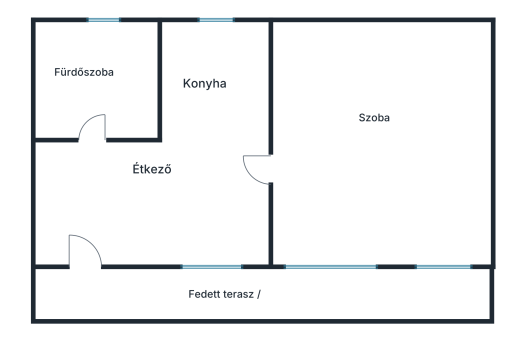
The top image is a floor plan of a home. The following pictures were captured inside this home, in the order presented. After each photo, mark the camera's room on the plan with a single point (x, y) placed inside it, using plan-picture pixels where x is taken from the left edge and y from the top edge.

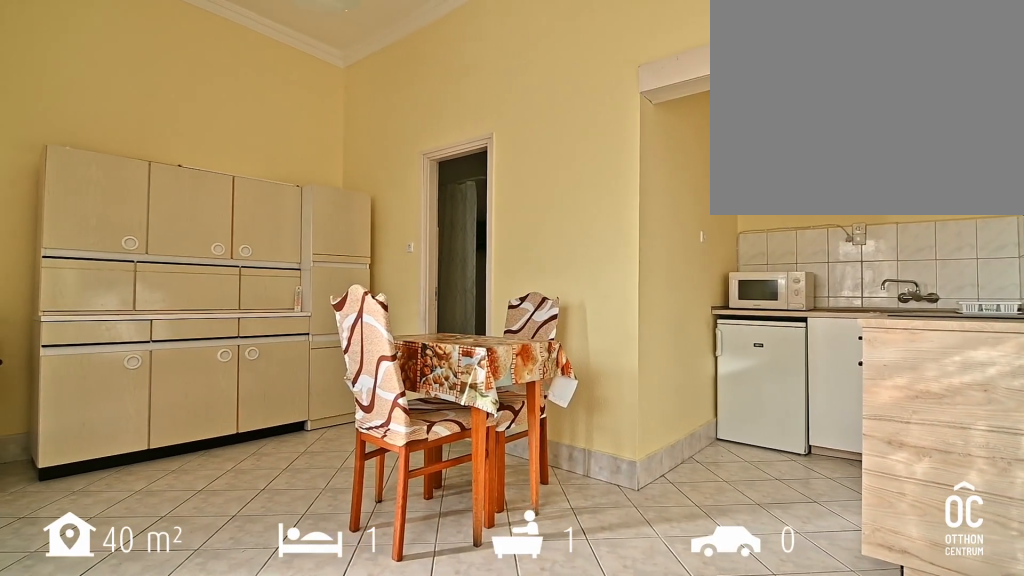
(168, 196)
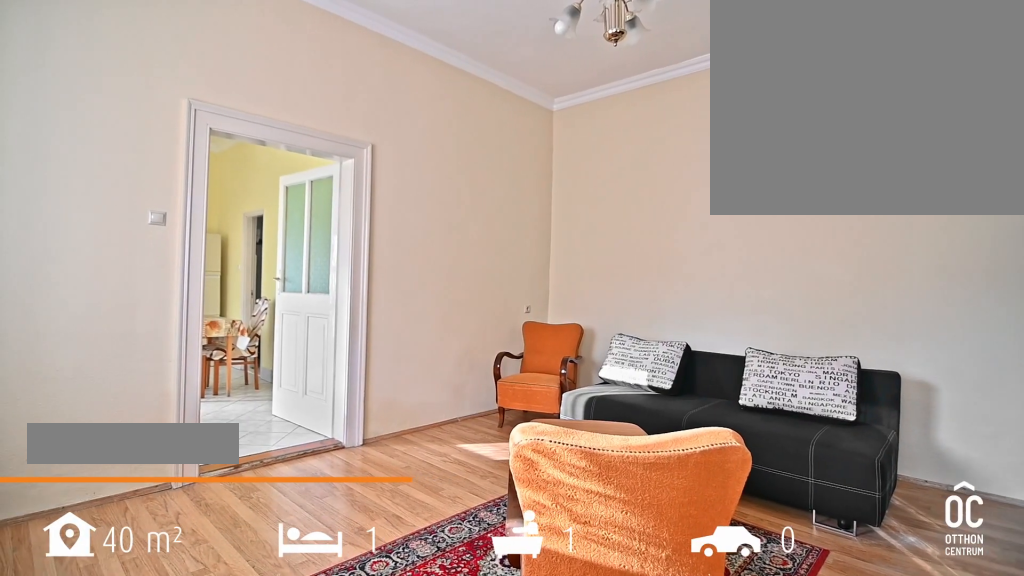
(380, 158)
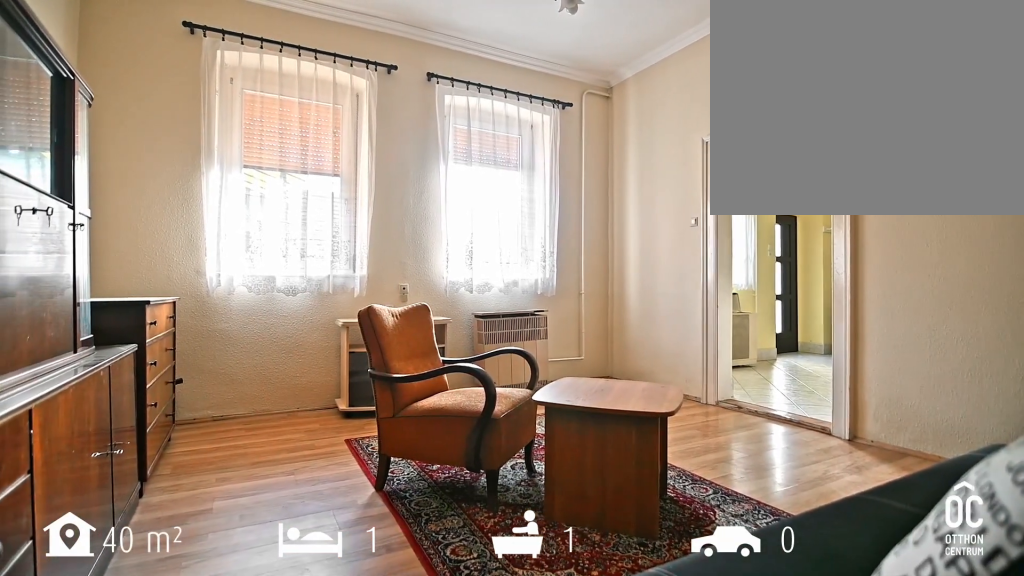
(380, 158)
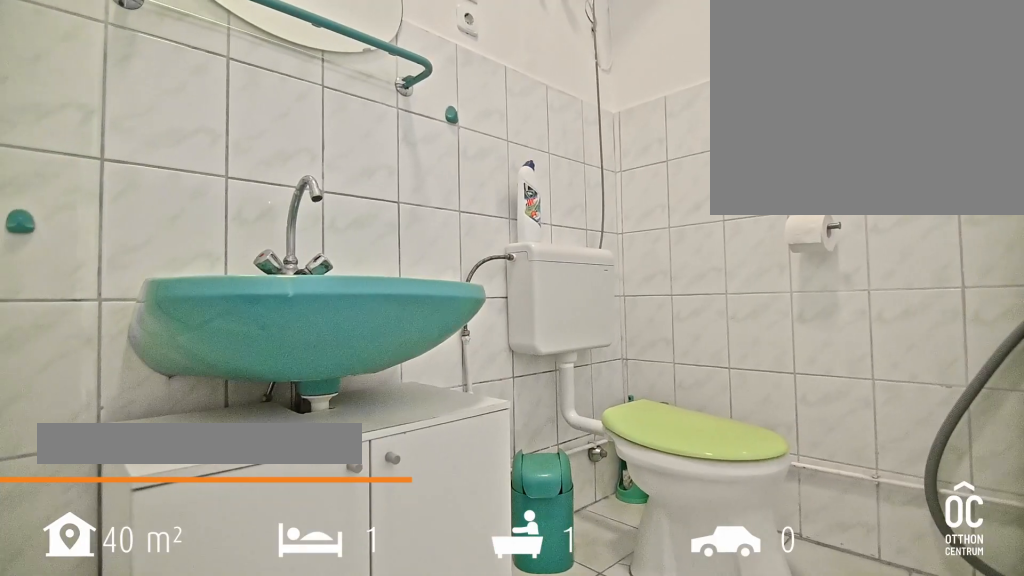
(93, 88)
